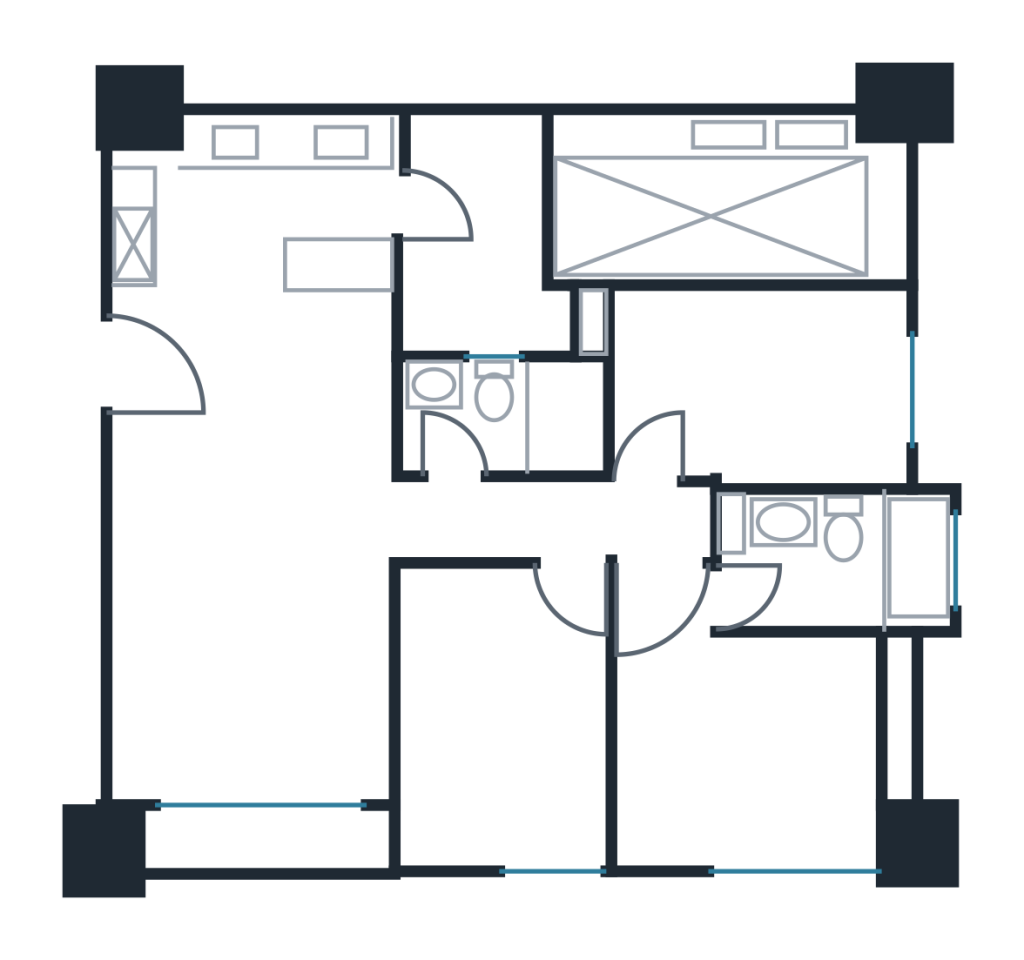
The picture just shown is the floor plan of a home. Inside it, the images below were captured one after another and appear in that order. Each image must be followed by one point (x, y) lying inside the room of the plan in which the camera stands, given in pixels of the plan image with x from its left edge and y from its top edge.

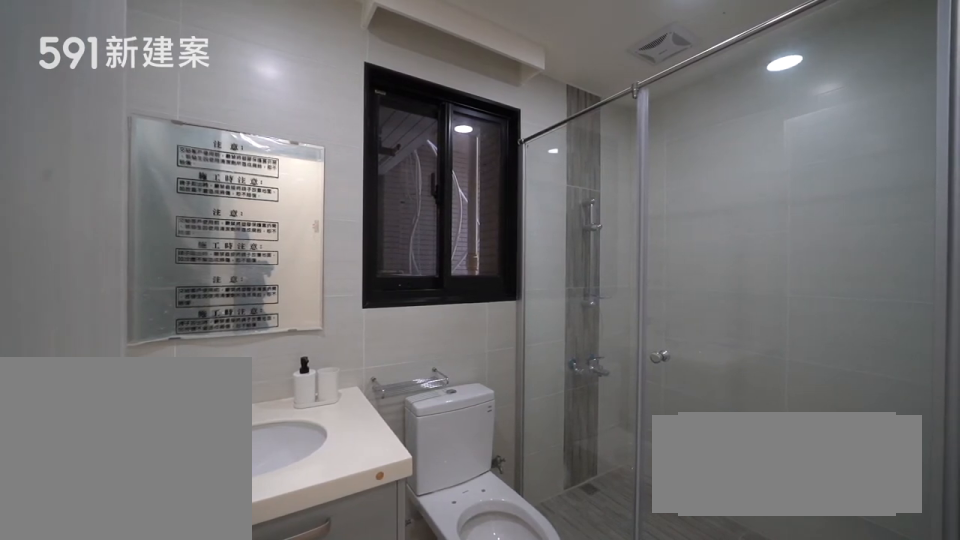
(509, 415)
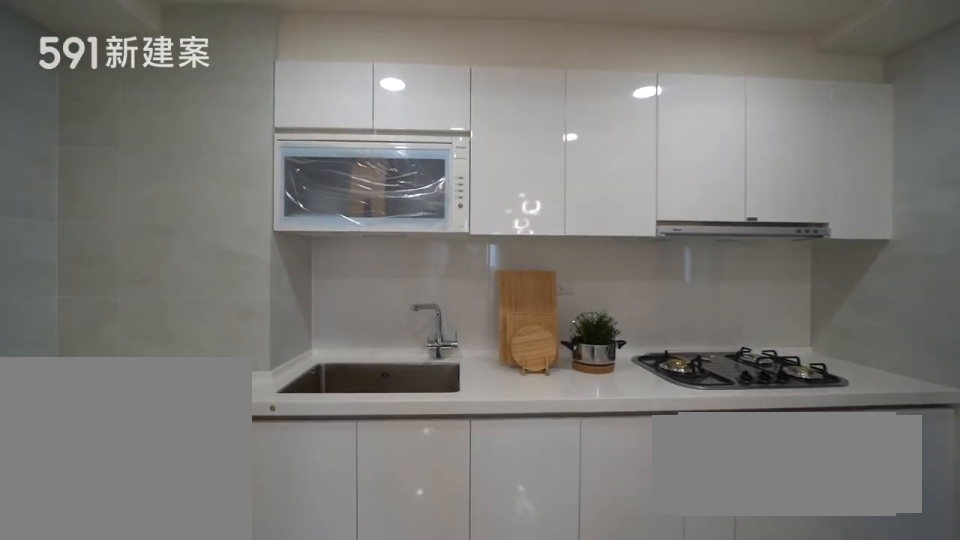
(260, 207)
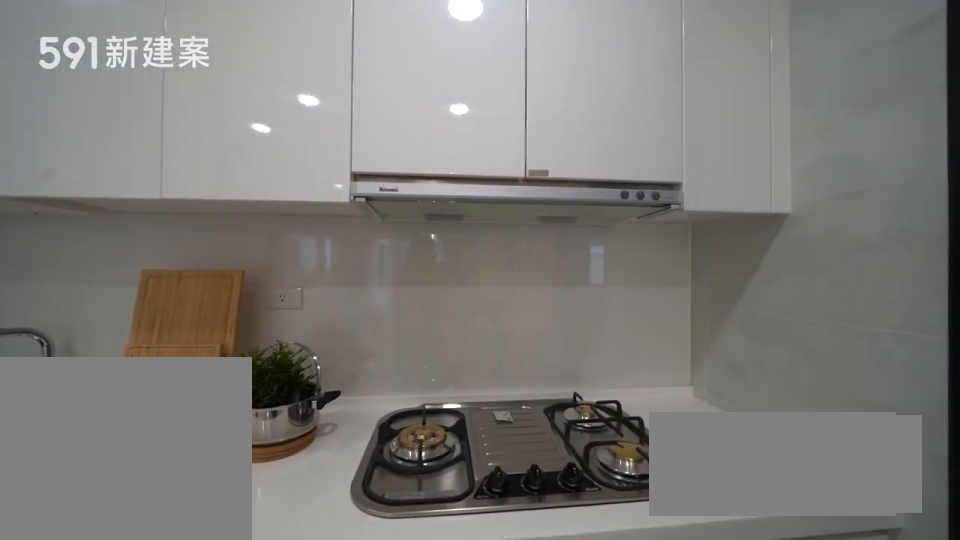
(260, 207)
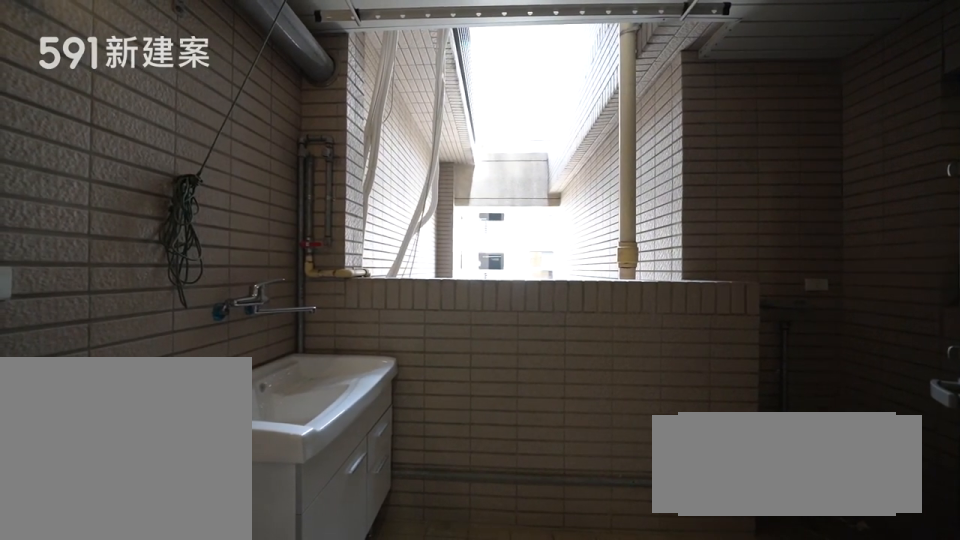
(497, 234)
